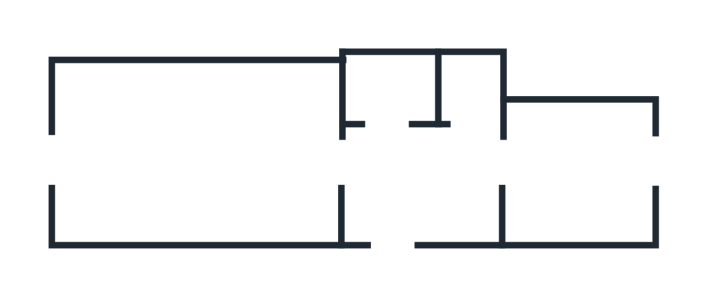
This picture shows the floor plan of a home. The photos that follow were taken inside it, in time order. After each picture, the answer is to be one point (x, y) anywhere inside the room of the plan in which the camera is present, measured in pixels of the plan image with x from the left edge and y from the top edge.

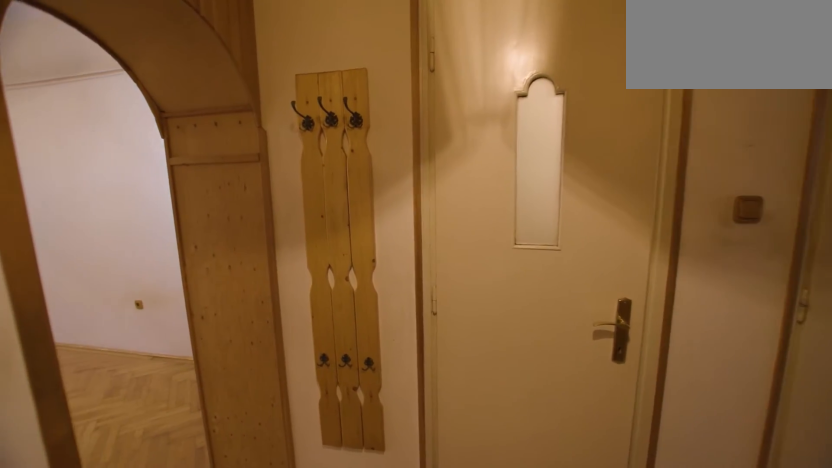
(392, 190)
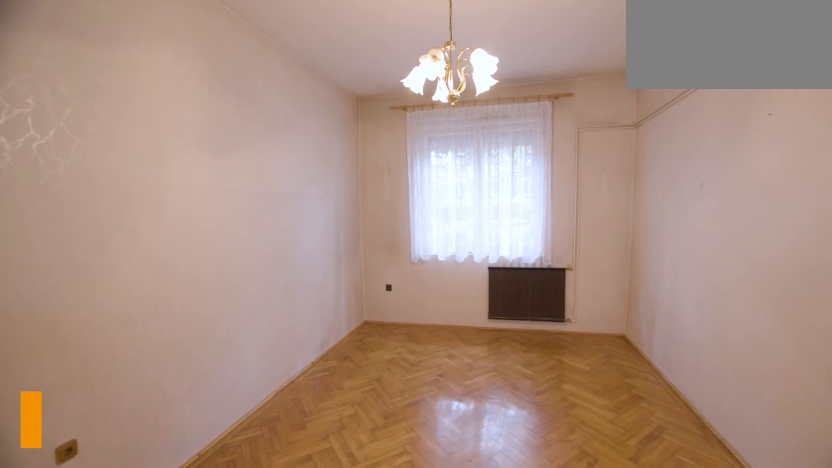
(202, 158)
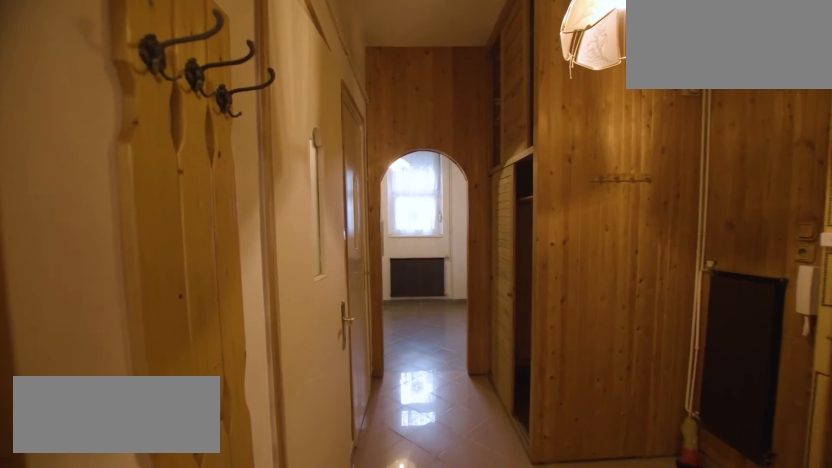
(426, 183)
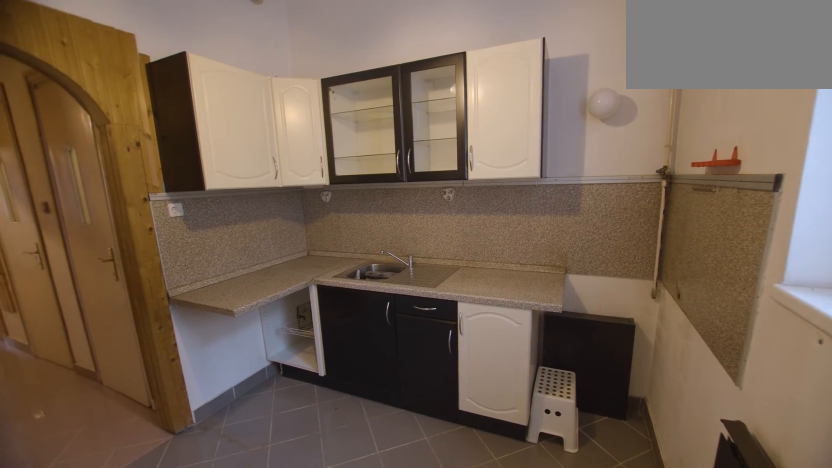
(583, 172)
